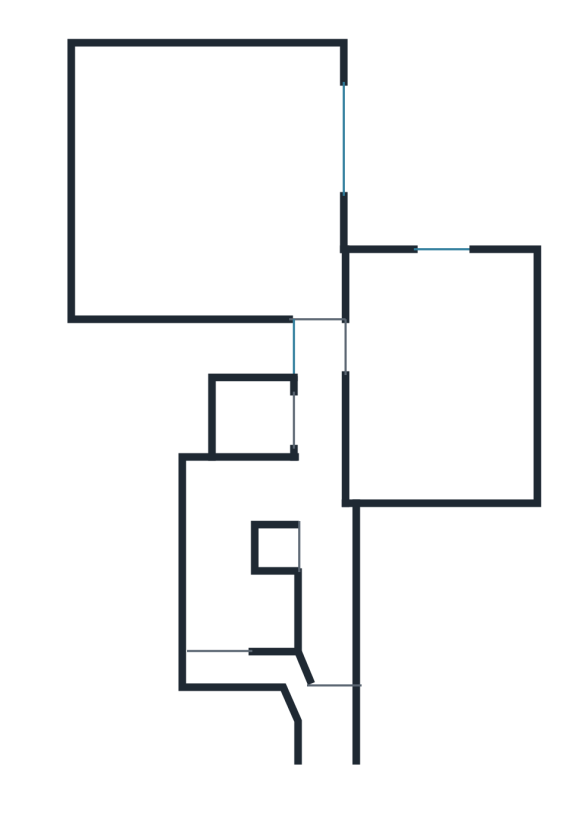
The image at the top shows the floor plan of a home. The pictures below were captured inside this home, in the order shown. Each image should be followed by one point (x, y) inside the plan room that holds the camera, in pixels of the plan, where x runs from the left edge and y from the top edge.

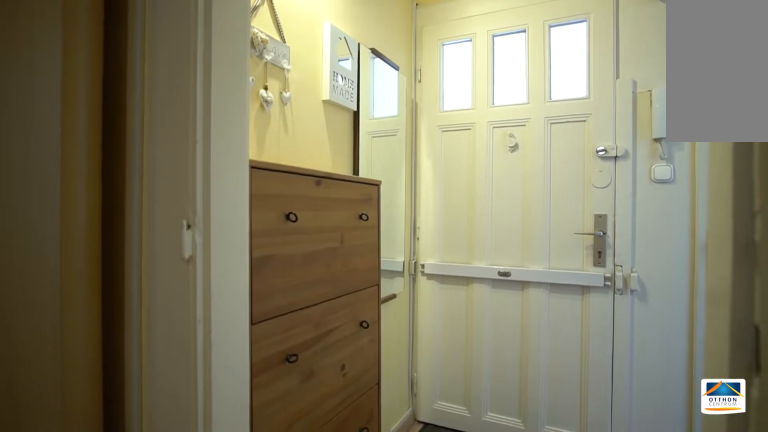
(321, 478)
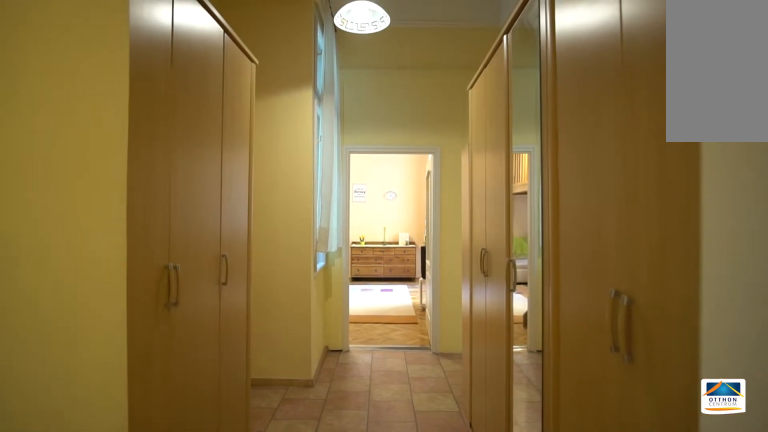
(320, 477)
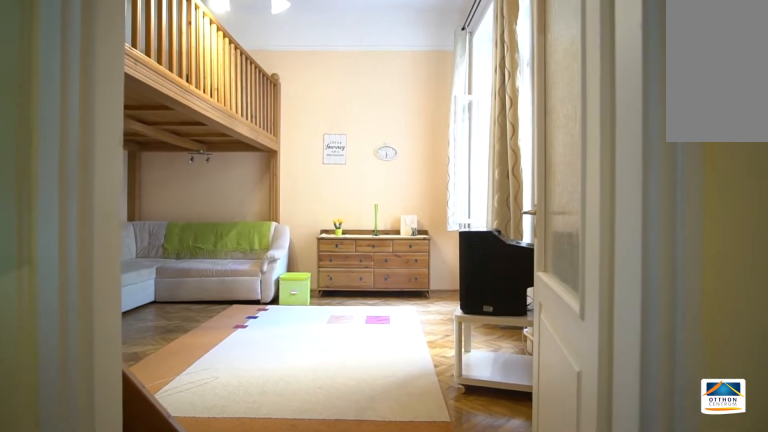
(206, 181)
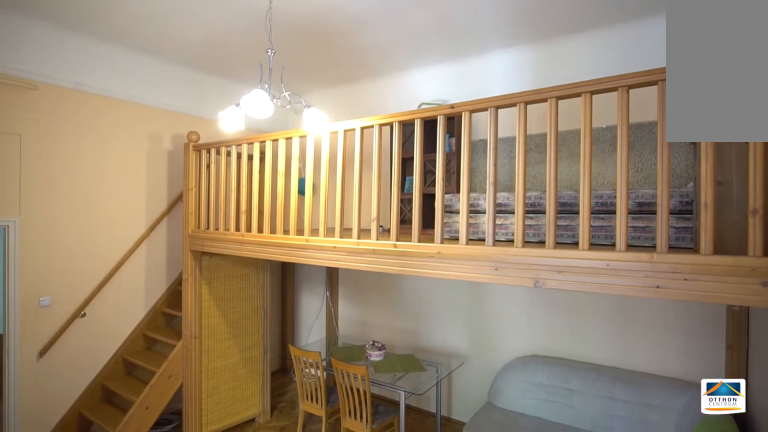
(206, 181)
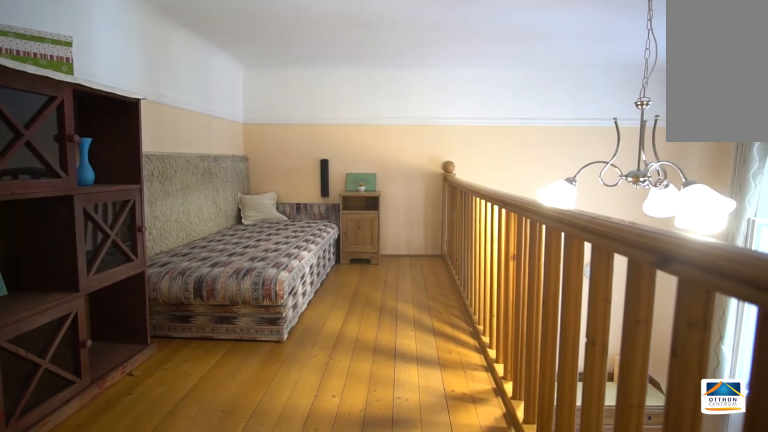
(122, 192)
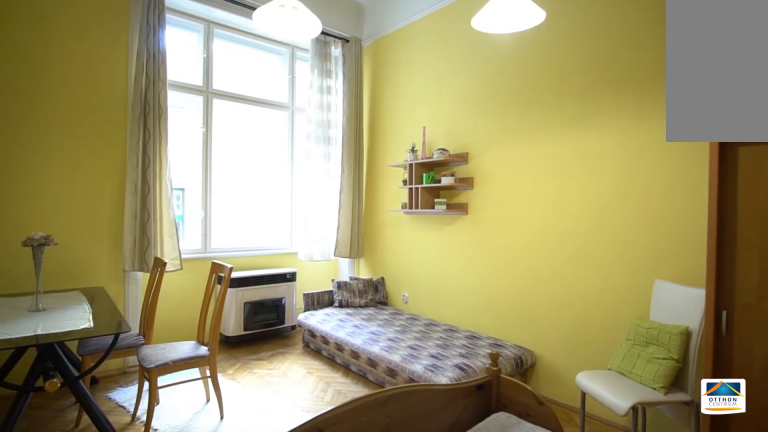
(433, 364)
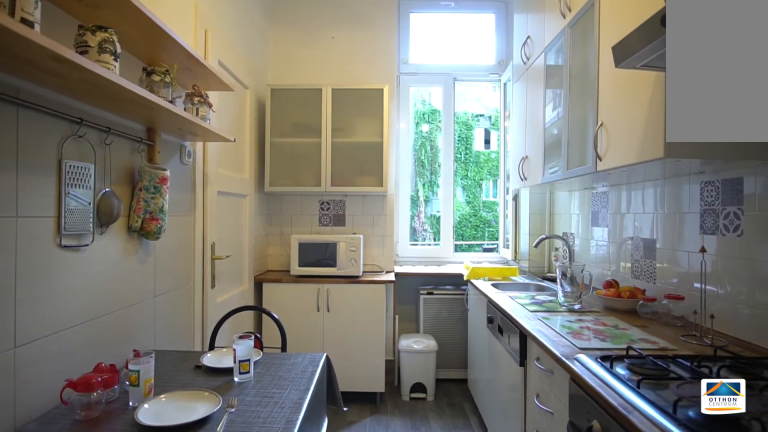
(208, 566)
